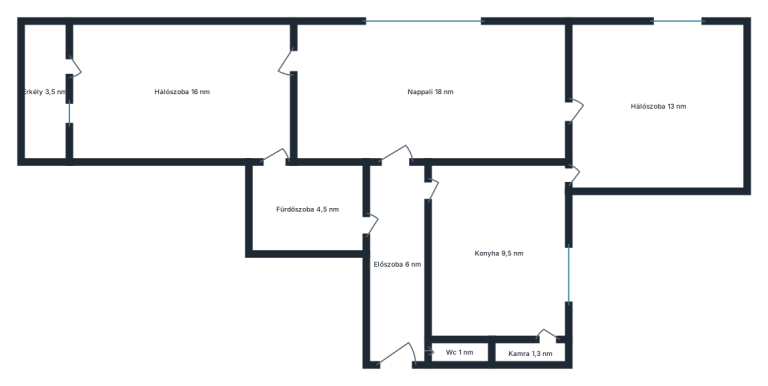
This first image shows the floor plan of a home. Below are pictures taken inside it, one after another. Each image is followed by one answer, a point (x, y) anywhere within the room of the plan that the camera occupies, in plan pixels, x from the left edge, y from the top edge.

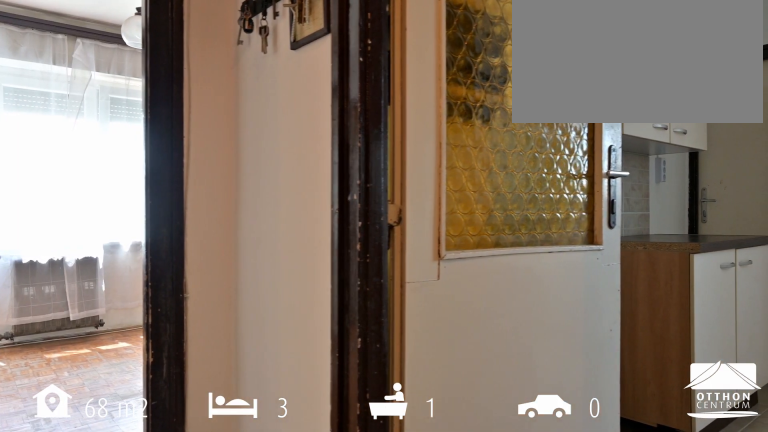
(402, 267)
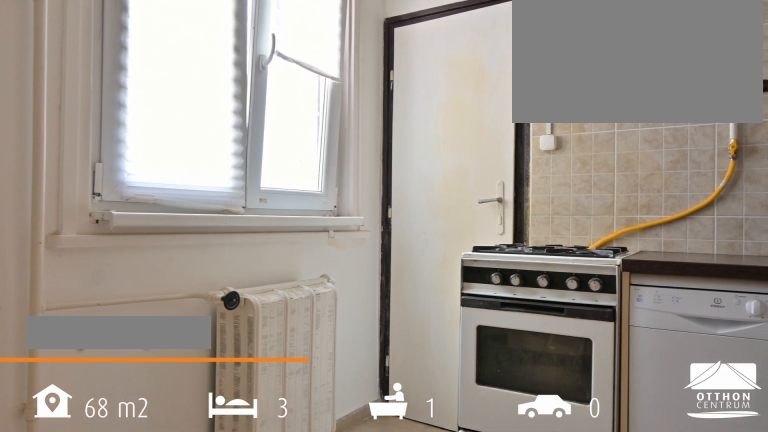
(492, 263)
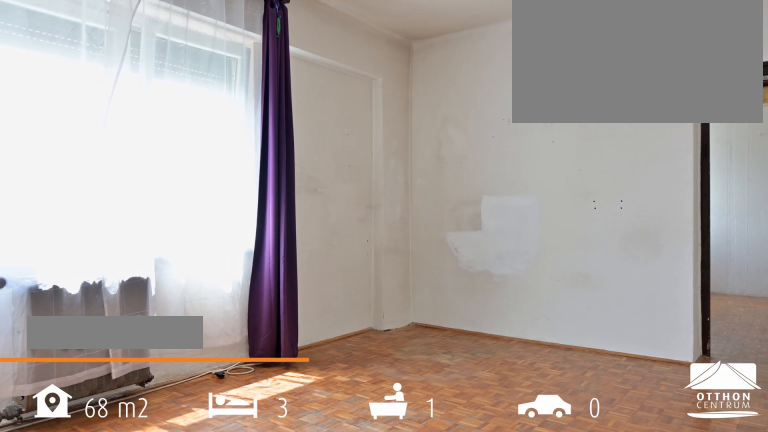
(433, 101)
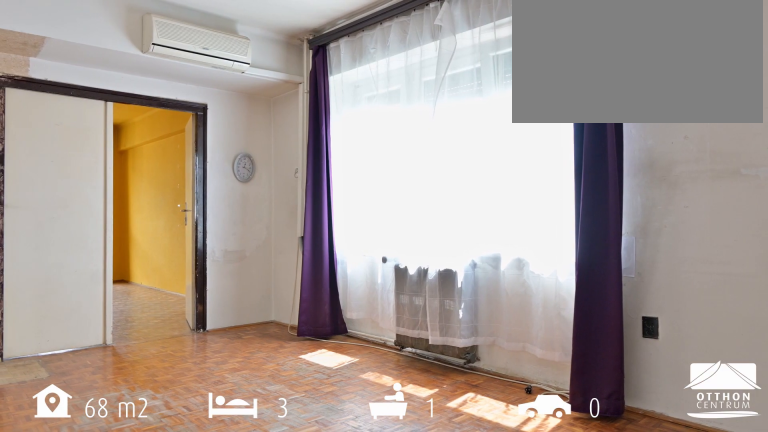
(433, 101)
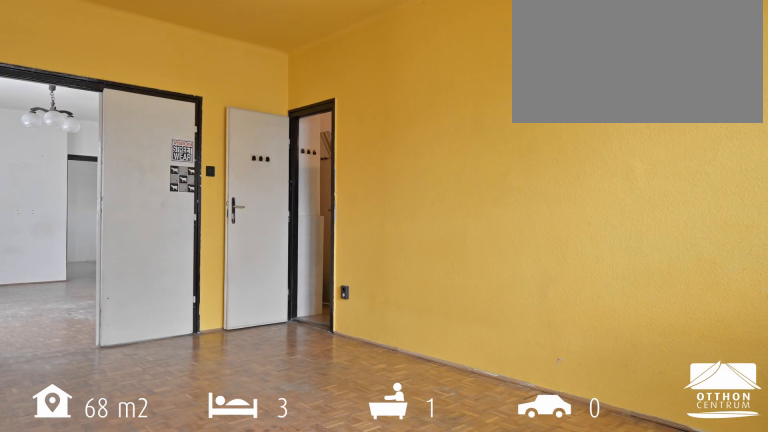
(187, 98)
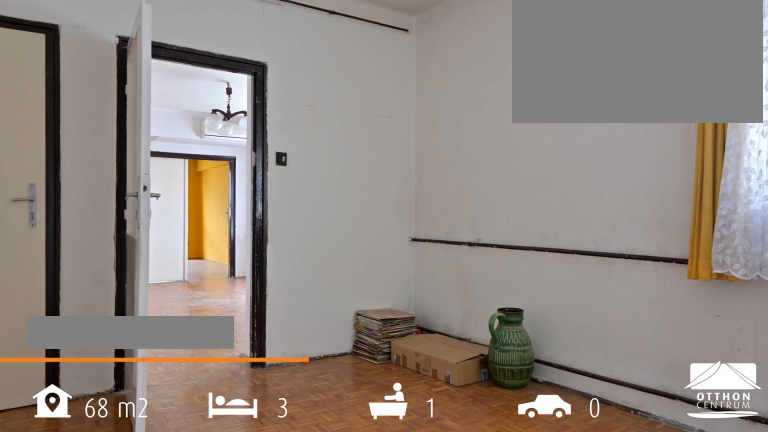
(662, 108)
